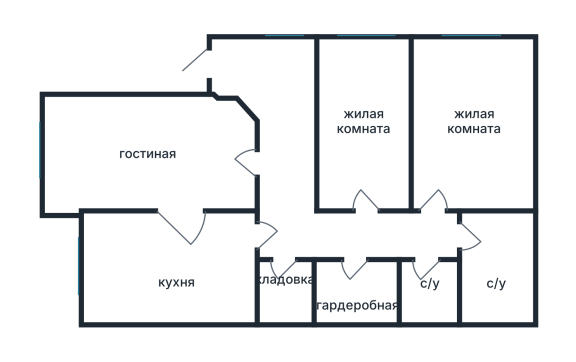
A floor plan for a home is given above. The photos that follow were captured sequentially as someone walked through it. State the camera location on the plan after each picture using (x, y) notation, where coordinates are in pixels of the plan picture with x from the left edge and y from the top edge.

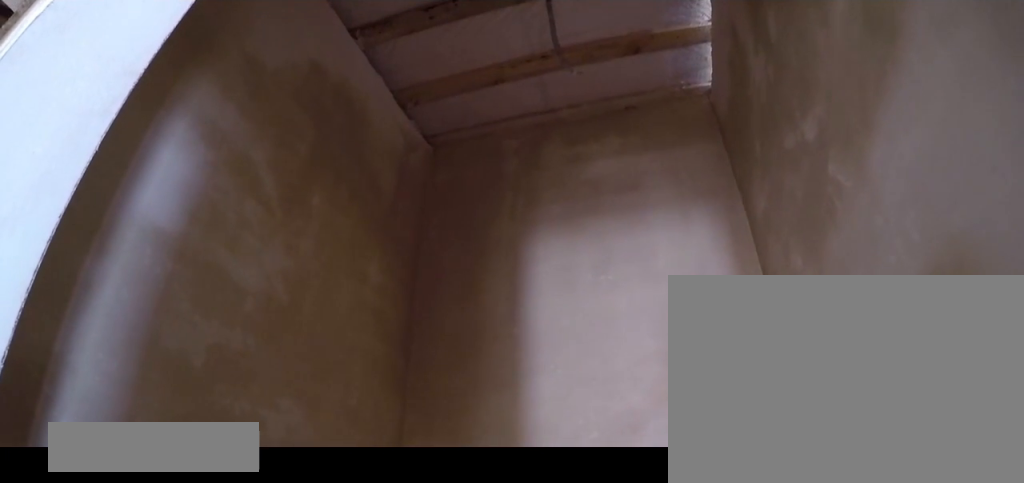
(285, 254)
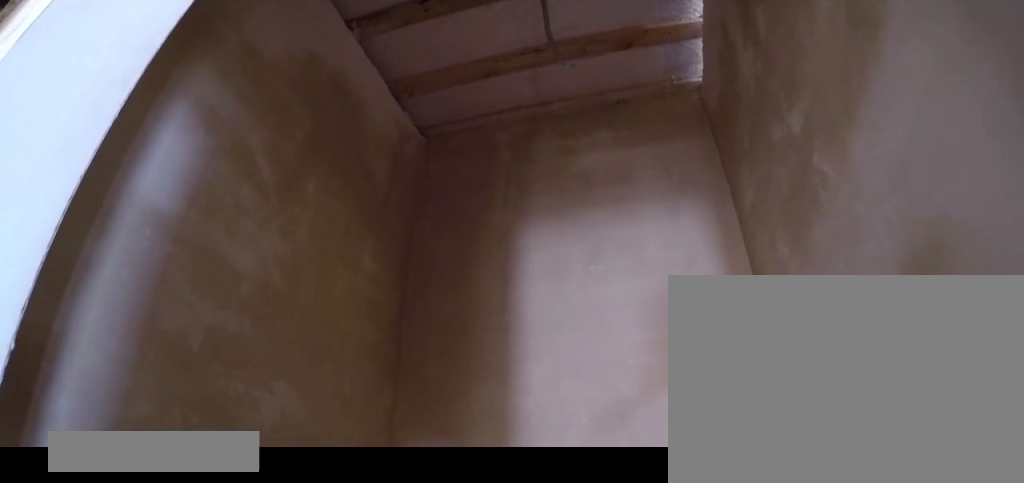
(285, 254)
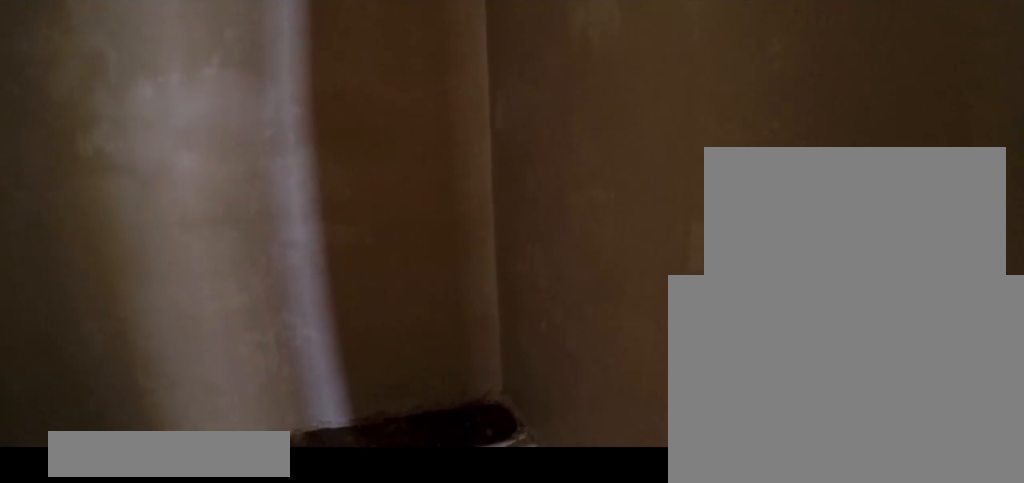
(354, 305)
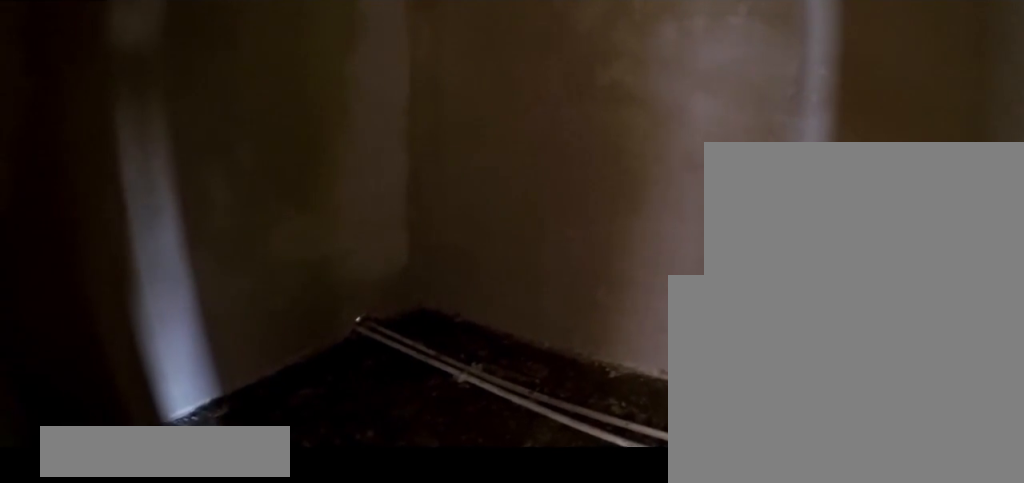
(355, 254)
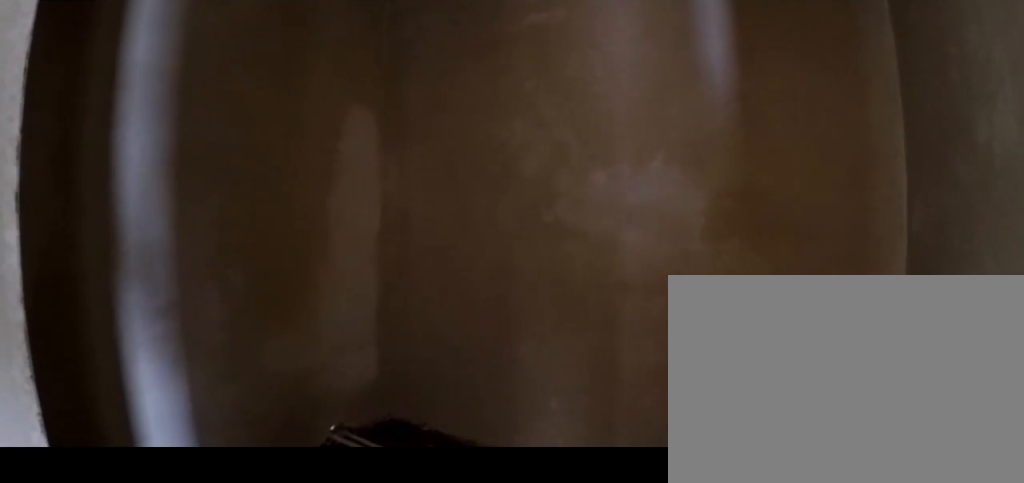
(355, 254)
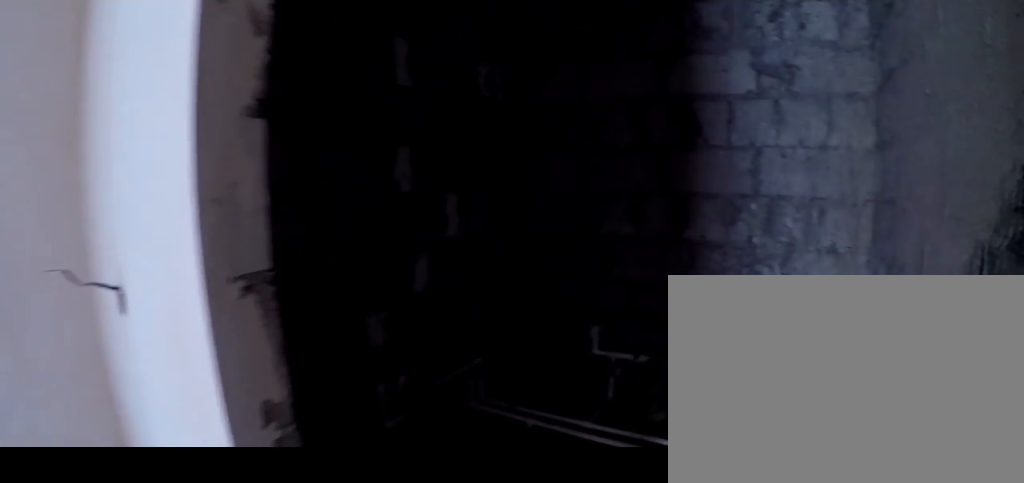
(416, 241)
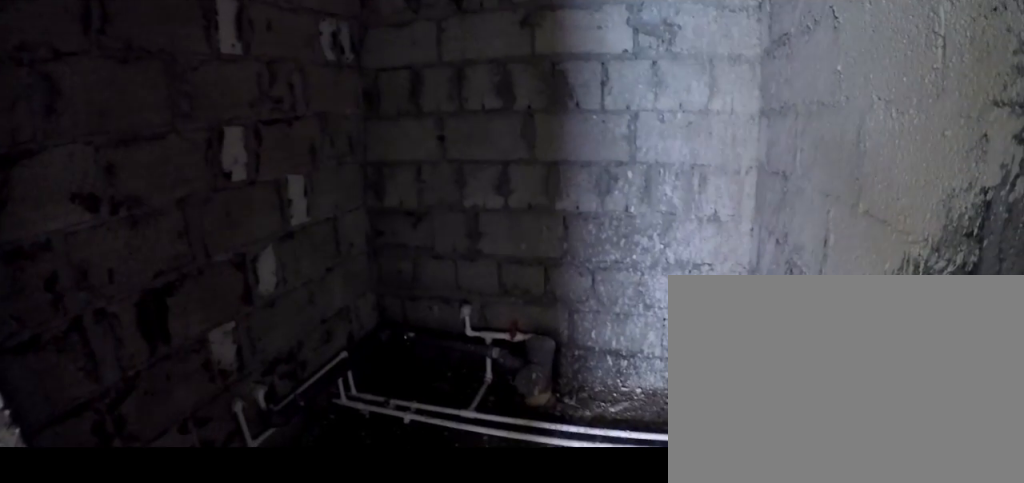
(427, 253)
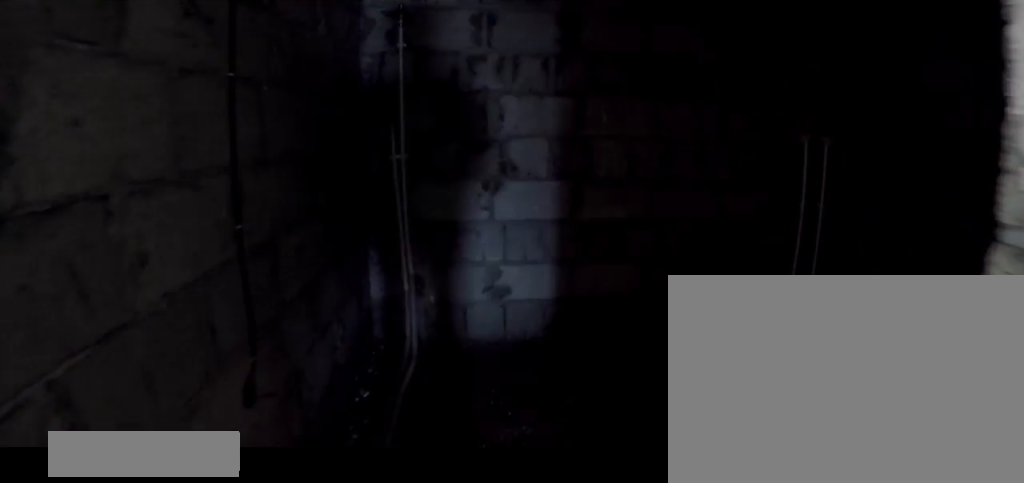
(461, 237)
